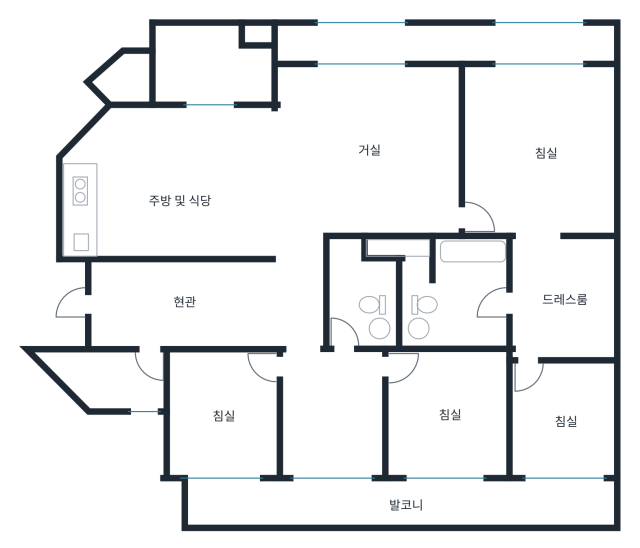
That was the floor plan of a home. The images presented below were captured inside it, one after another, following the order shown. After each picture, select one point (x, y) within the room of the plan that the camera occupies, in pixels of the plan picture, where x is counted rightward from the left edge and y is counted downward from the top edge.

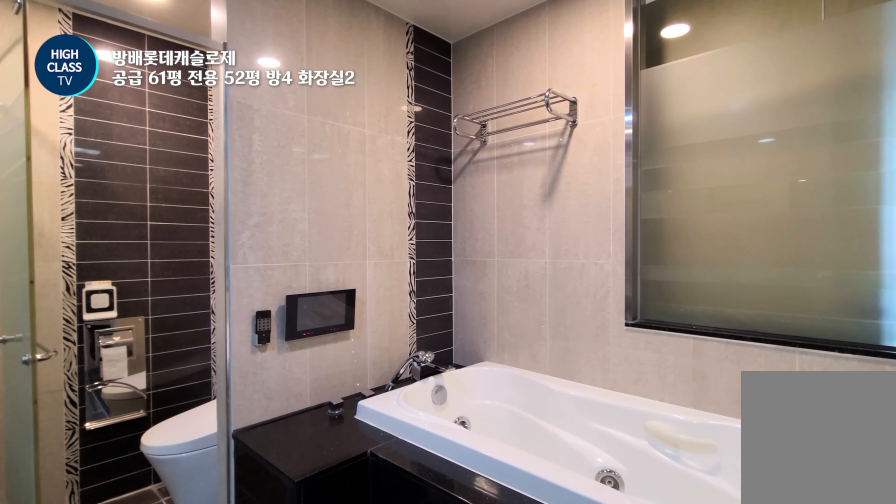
(453, 292)
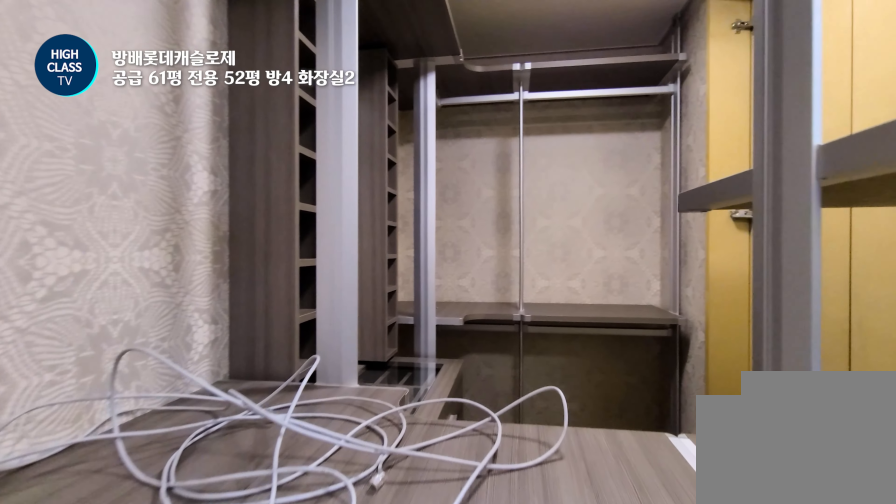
(562, 295)
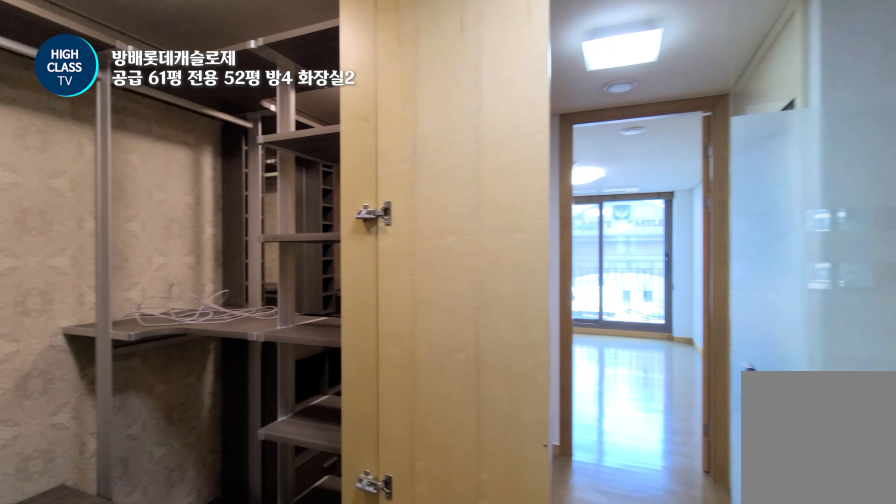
(562, 295)
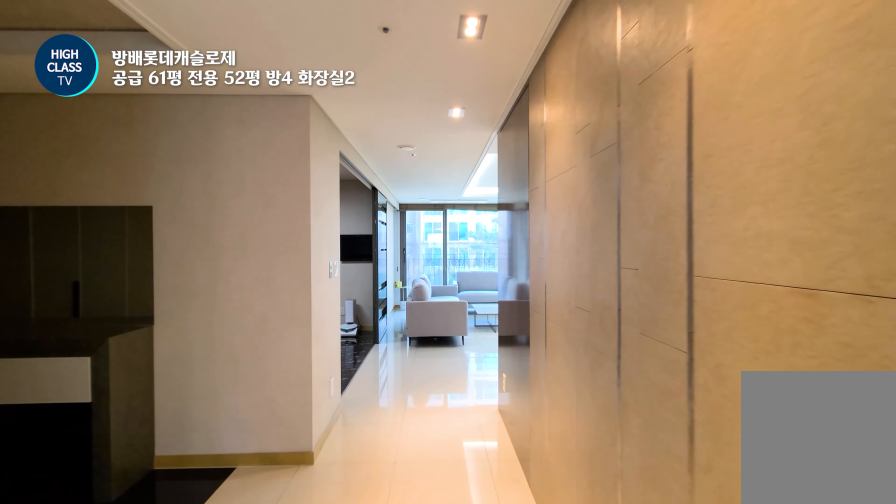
(299, 291)
